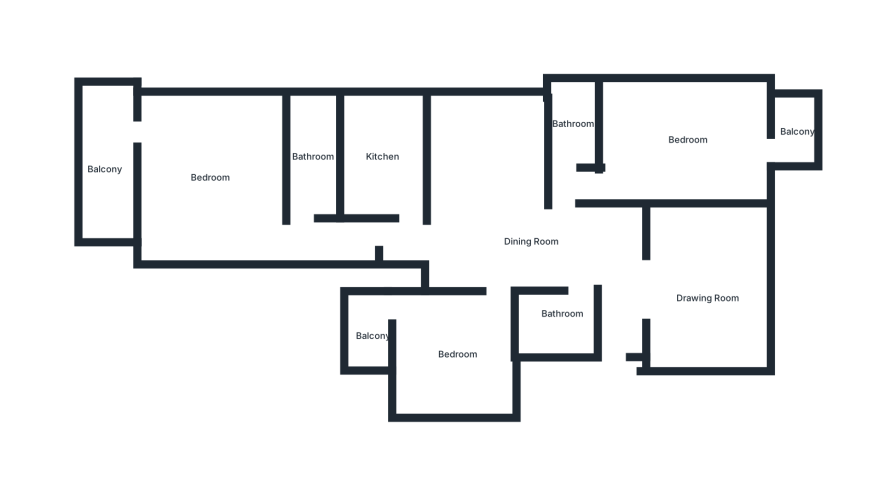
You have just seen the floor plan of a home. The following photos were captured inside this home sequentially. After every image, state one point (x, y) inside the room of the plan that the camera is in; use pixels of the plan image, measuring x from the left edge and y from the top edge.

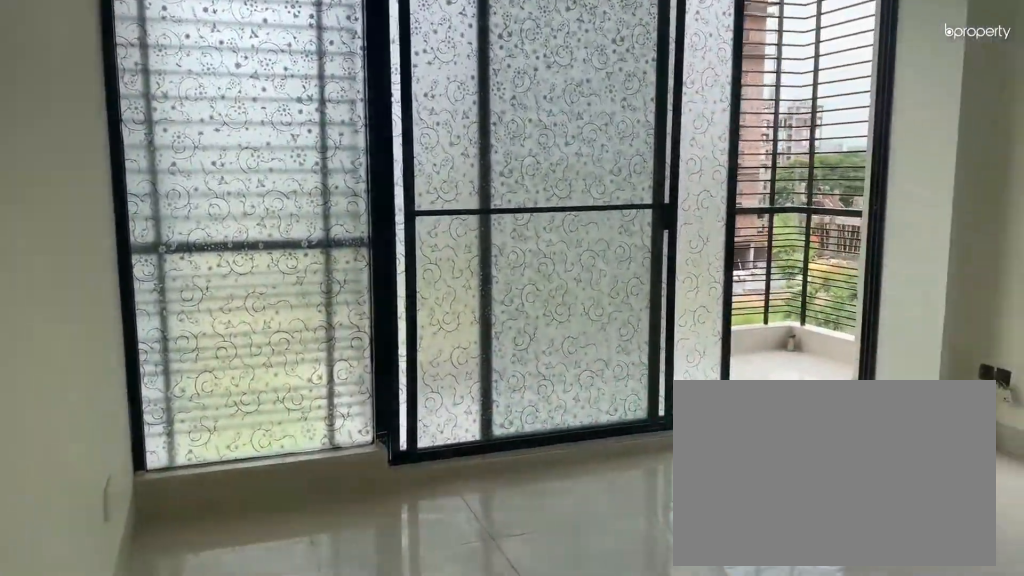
(209, 179)
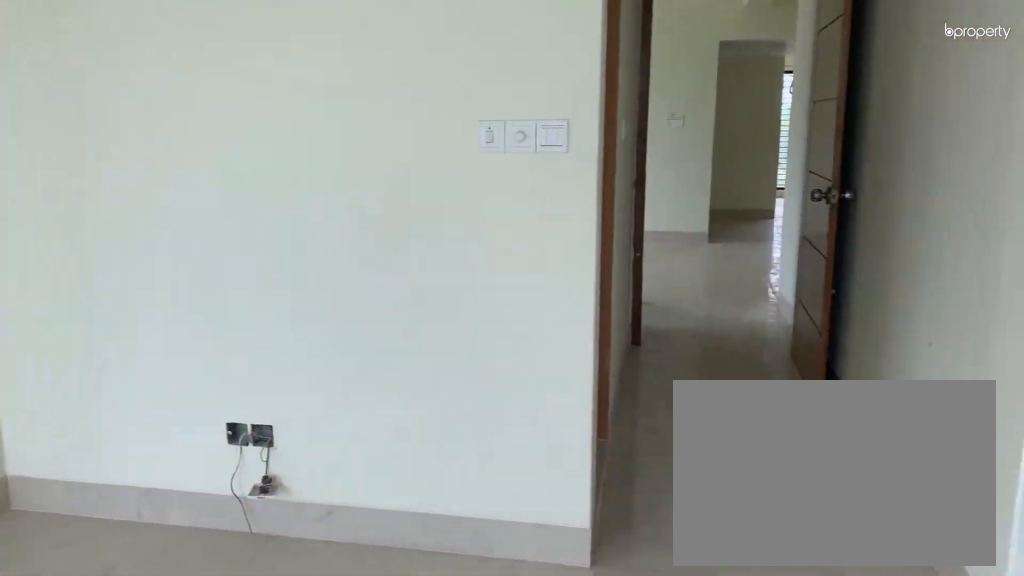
(209, 179)
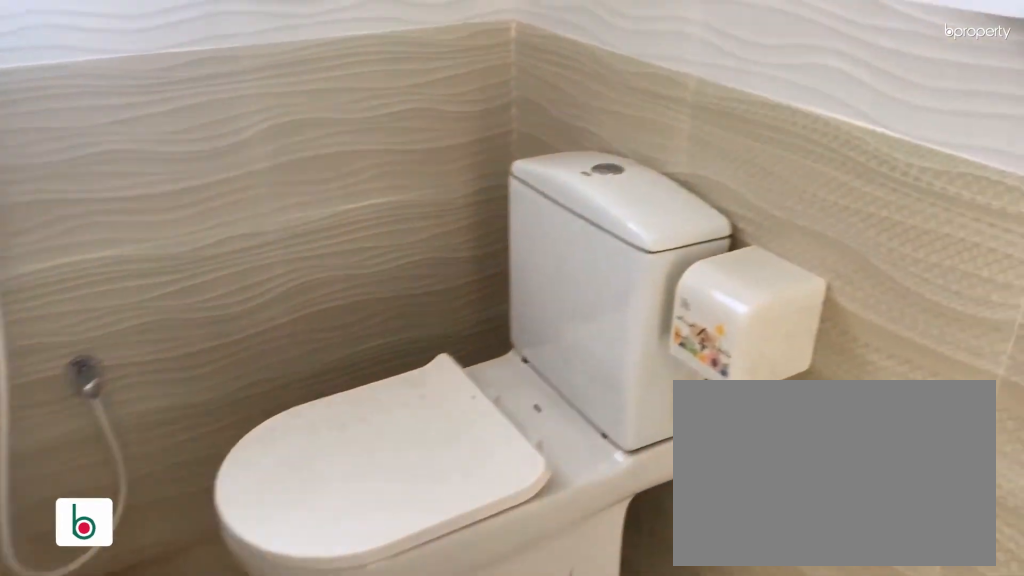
(310, 159)
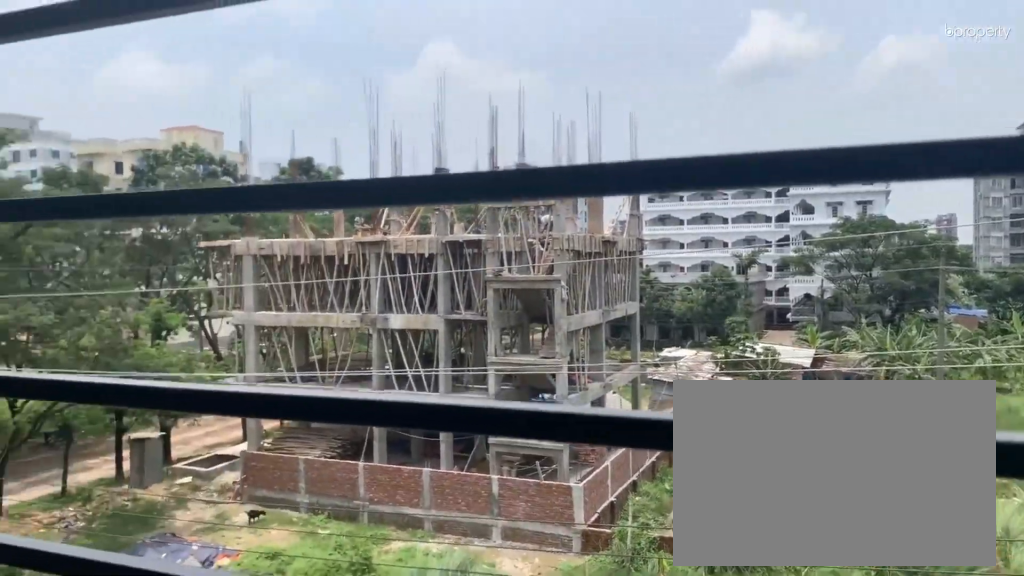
(105, 168)
